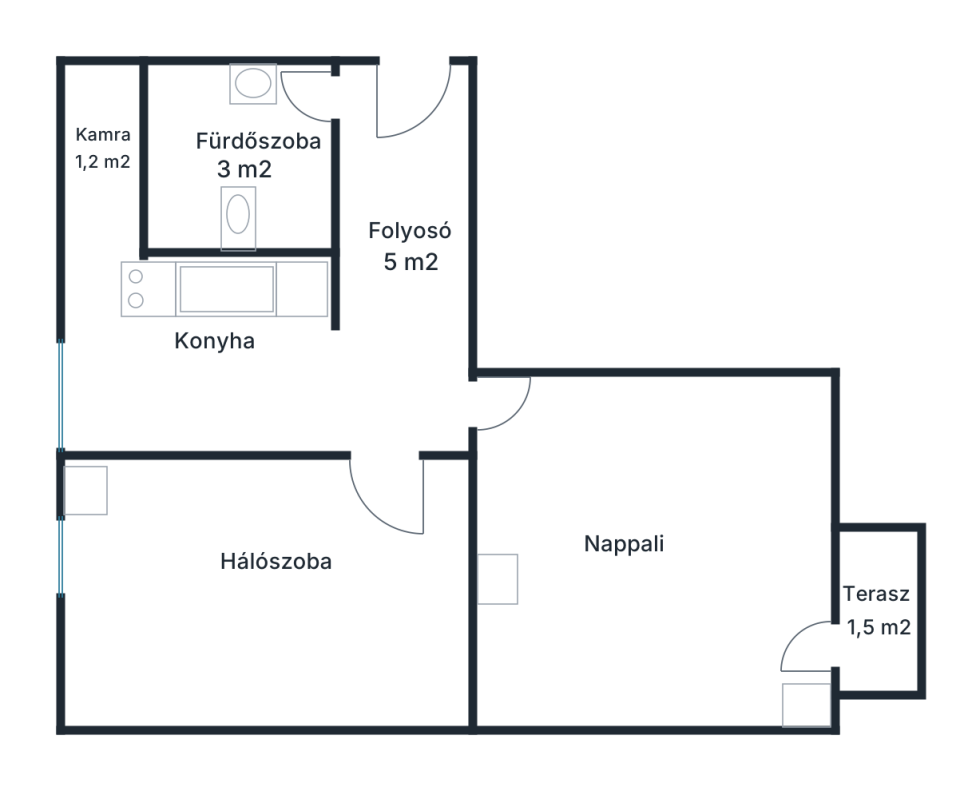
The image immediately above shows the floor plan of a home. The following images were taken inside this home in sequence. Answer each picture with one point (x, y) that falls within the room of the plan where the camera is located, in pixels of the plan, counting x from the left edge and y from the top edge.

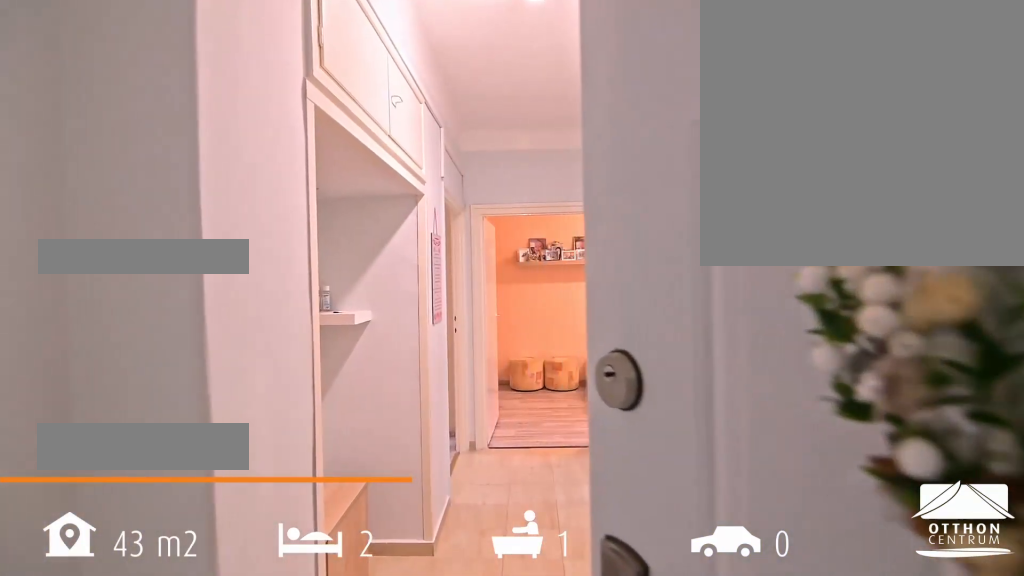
(404, 247)
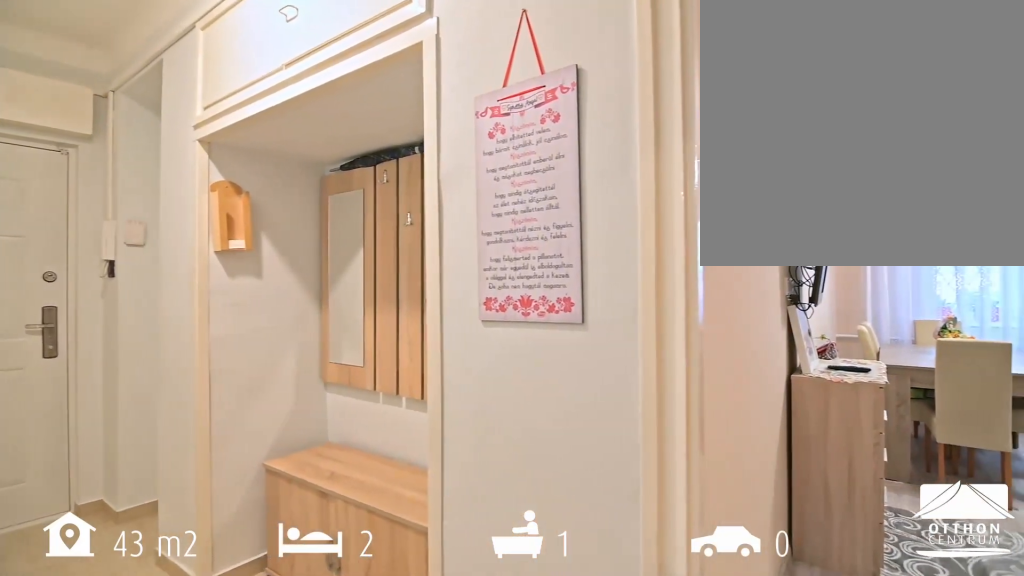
(404, 247)
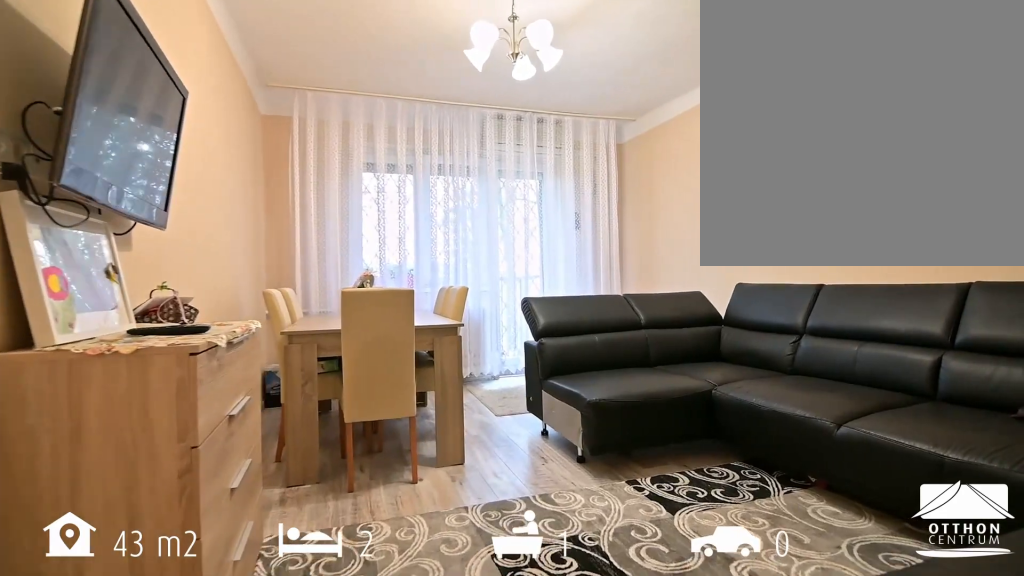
(652, 560)
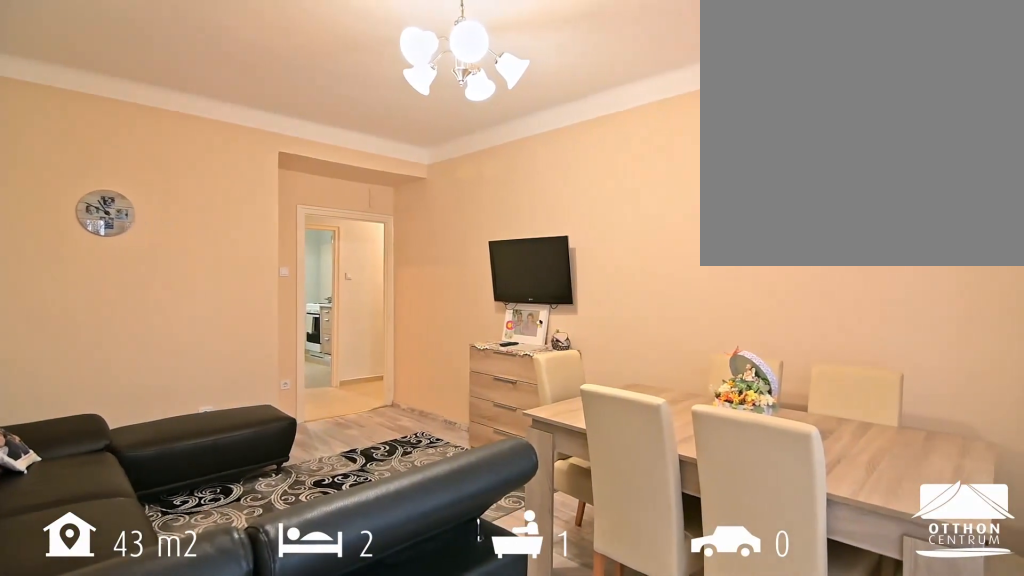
(652, 560)
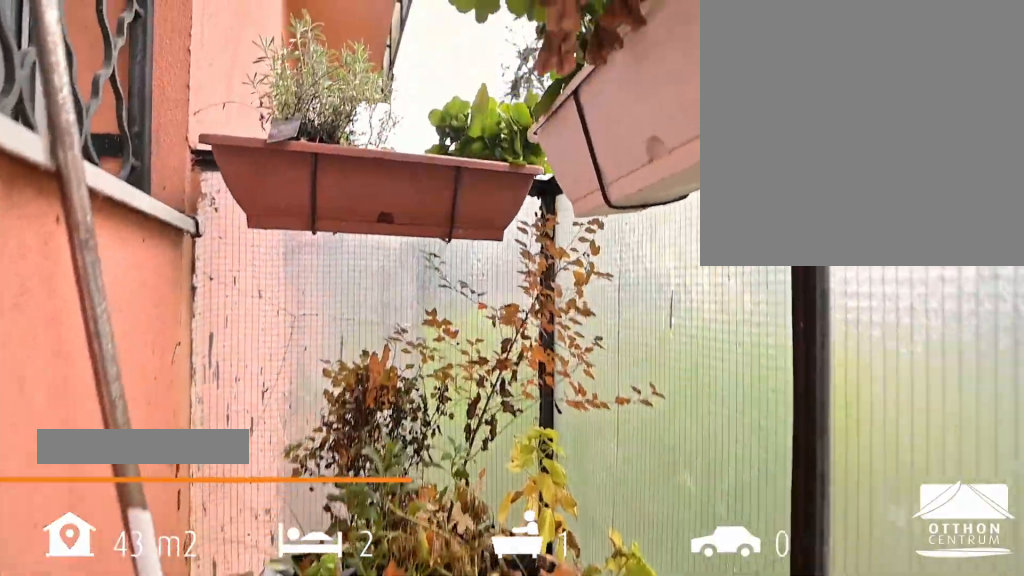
(878, 609)
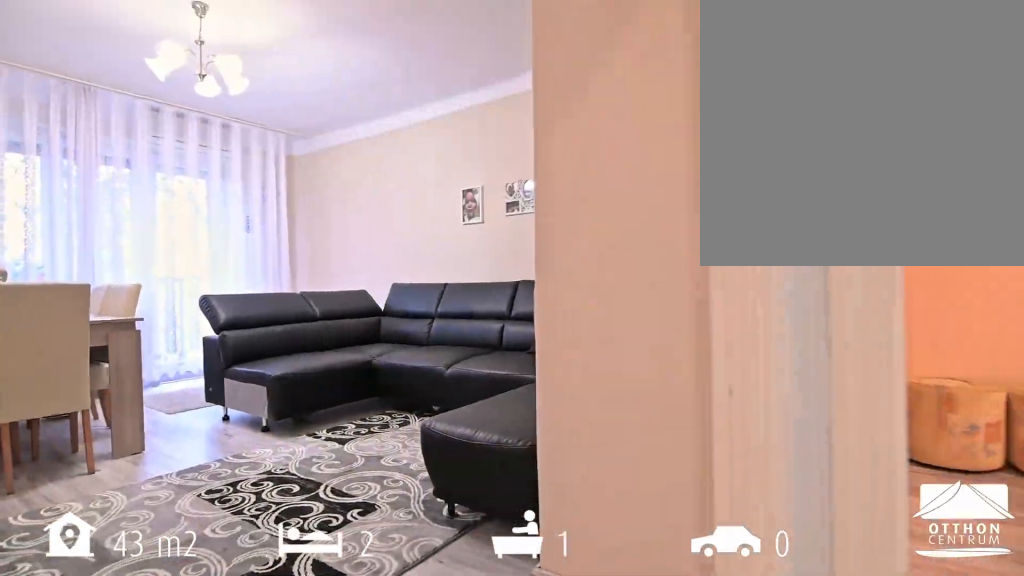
(402, 410)
